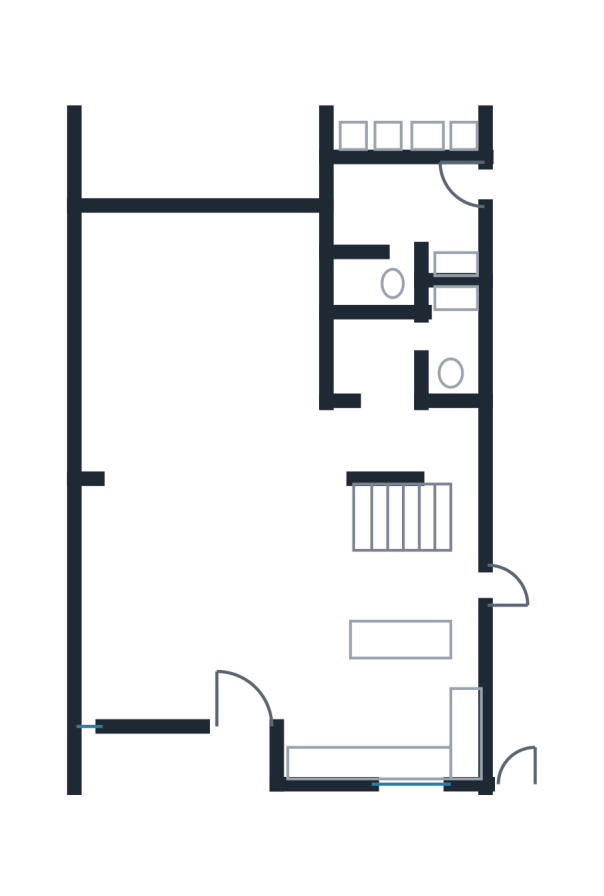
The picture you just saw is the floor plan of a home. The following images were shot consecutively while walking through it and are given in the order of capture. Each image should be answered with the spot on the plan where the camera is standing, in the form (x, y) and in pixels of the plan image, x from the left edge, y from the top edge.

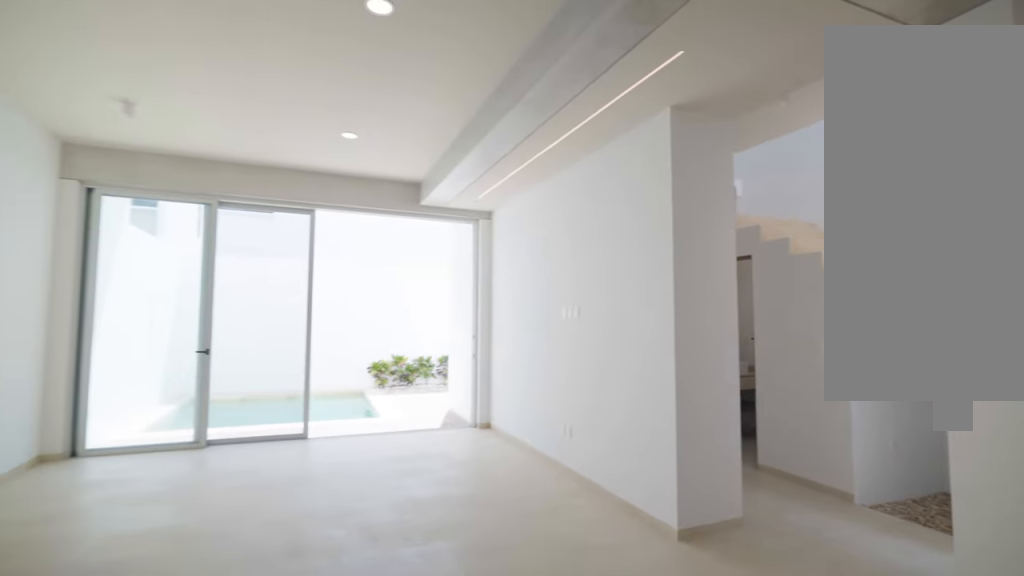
(301, 475)
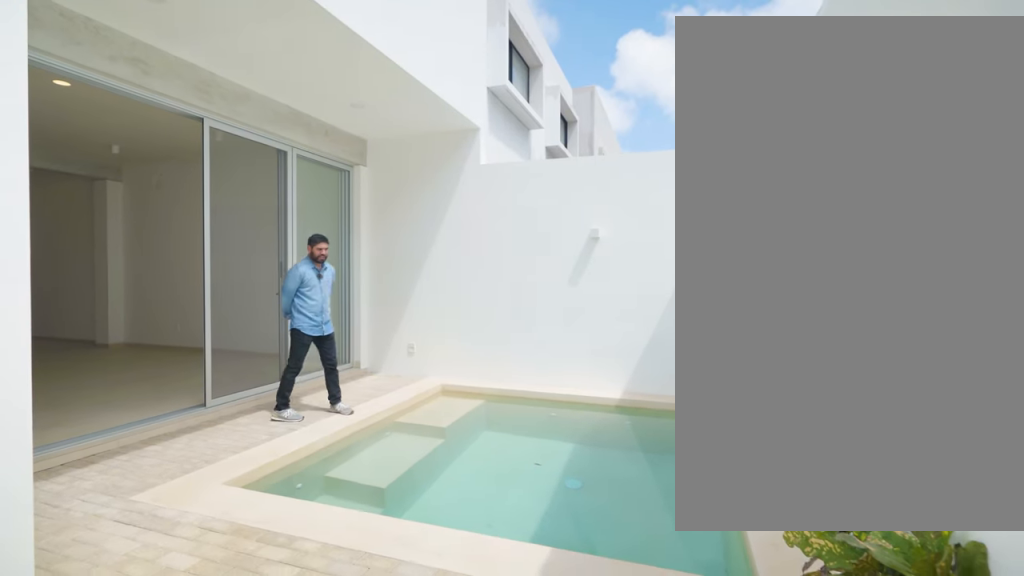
(303, 117)
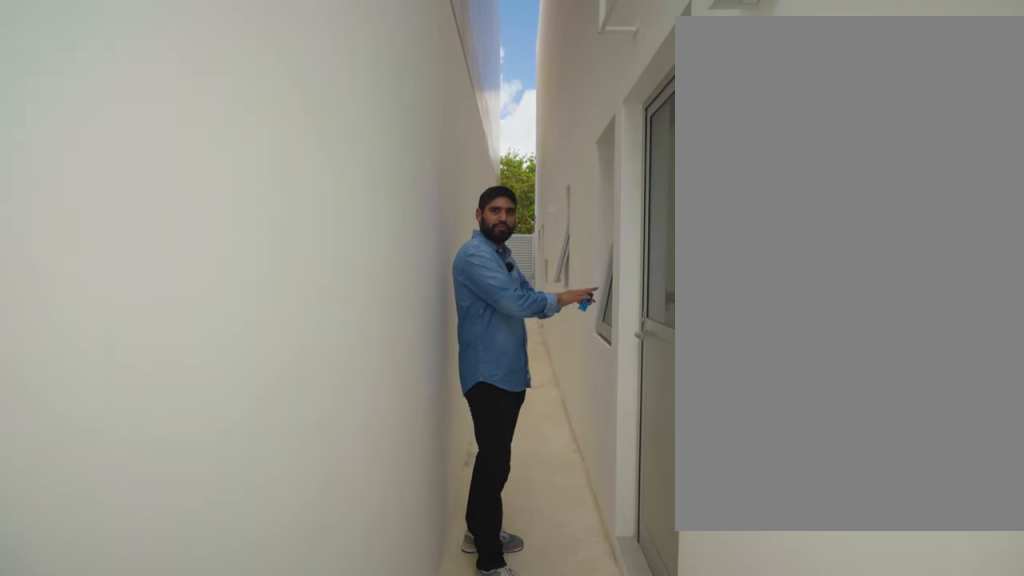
(508, 175)
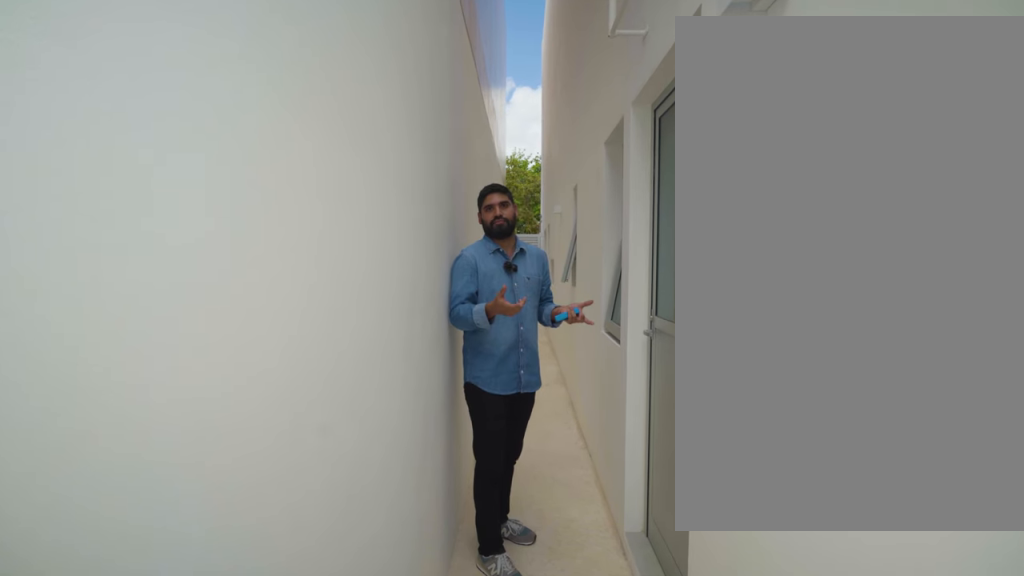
(508, 178)
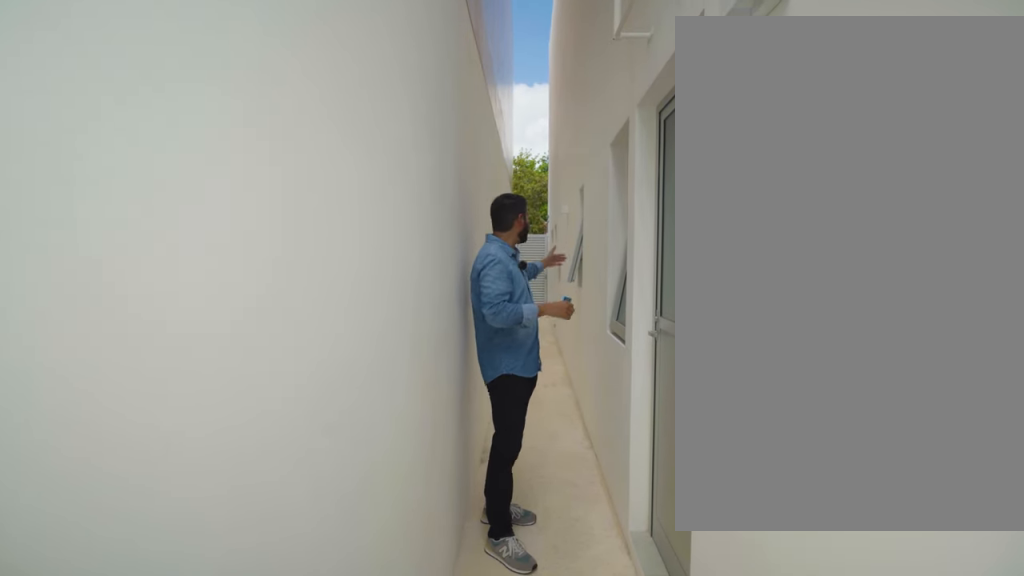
(508, 176)
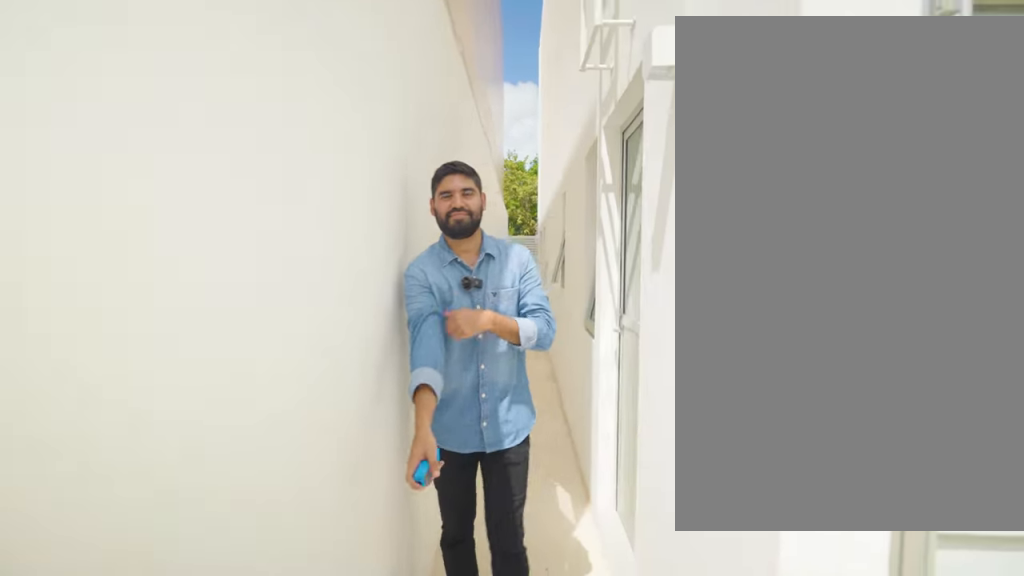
(509, 177)
